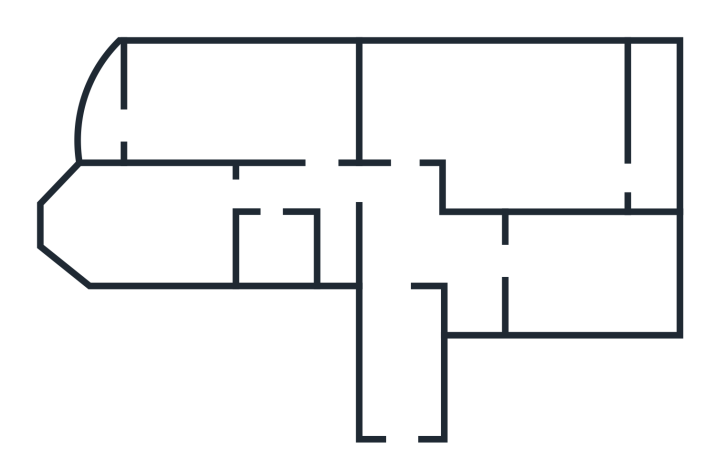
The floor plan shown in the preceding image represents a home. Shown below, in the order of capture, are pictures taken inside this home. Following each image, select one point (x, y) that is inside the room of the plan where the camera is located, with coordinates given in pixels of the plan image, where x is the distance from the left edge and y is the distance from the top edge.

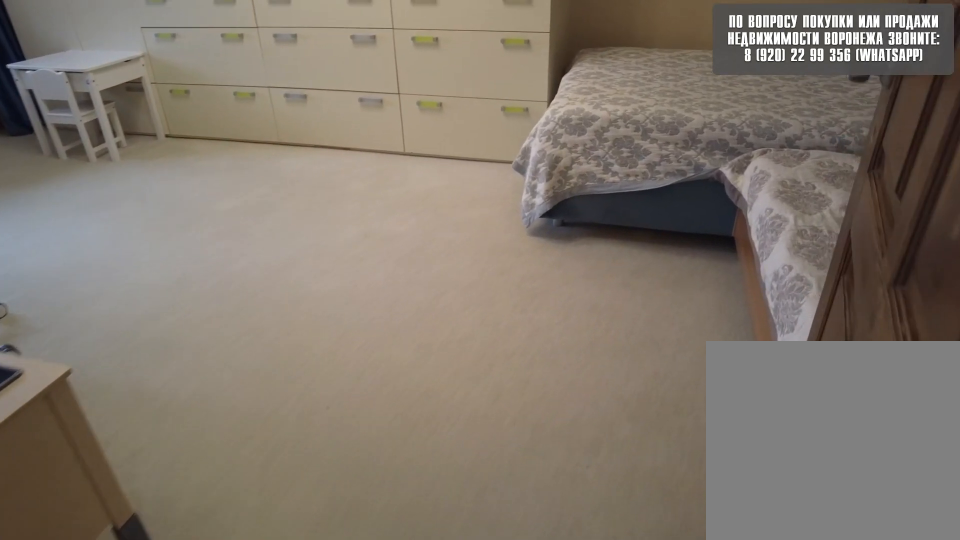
(320, 185)
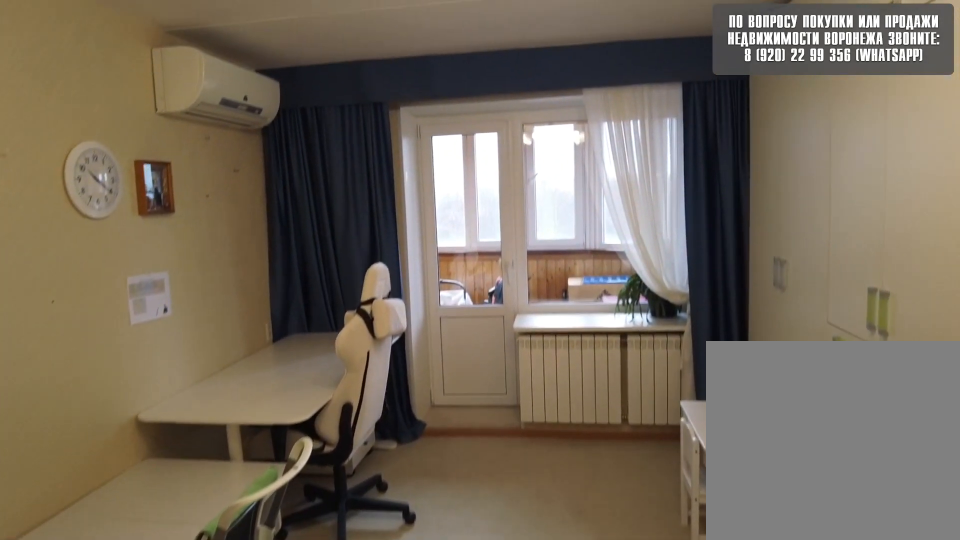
(289, 111)
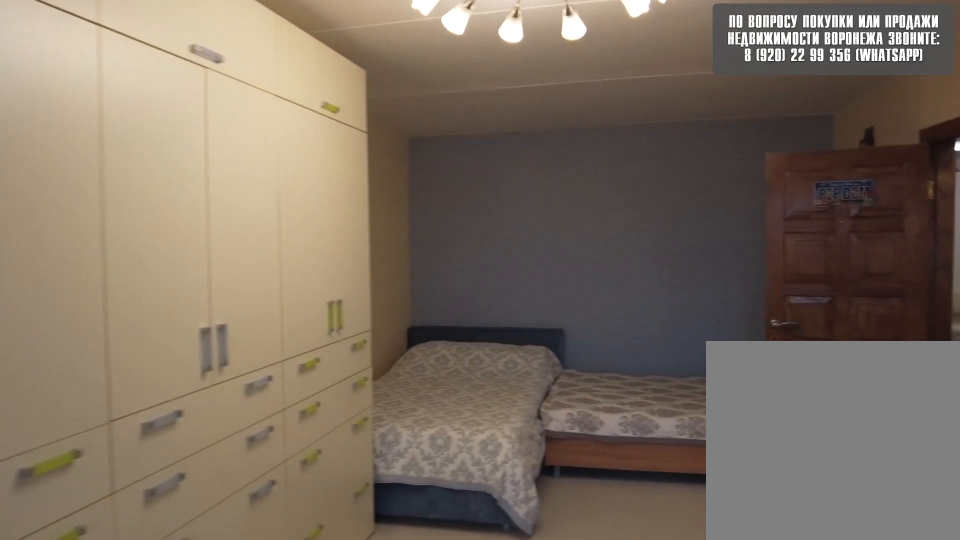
(289, 111)
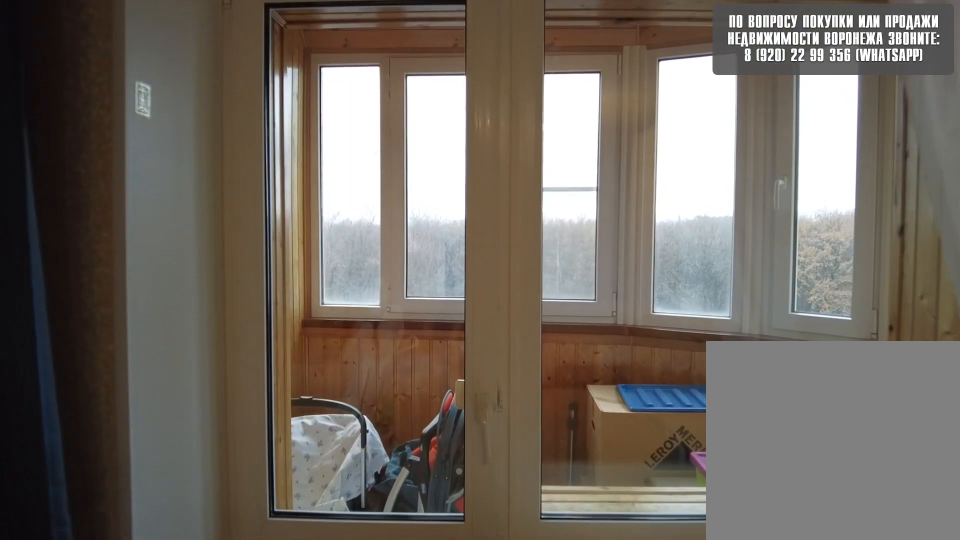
(171, 114)
